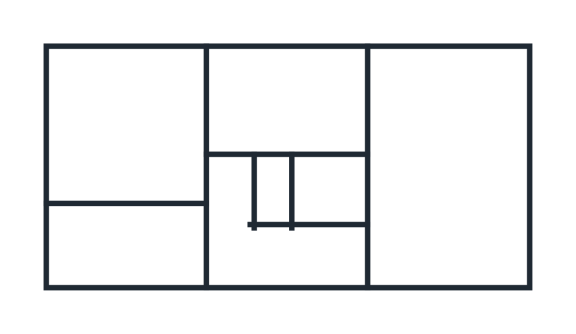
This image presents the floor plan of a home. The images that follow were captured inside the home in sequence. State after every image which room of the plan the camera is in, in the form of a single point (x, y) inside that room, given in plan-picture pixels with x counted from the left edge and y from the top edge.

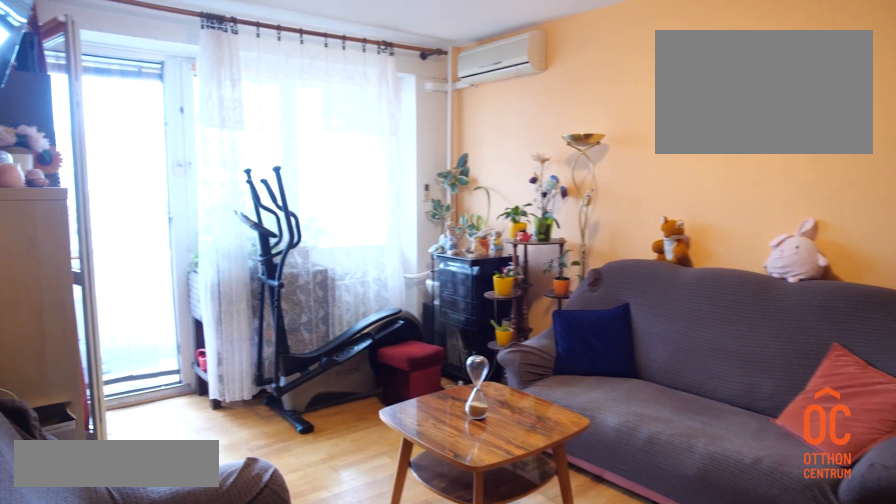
(446, 176)
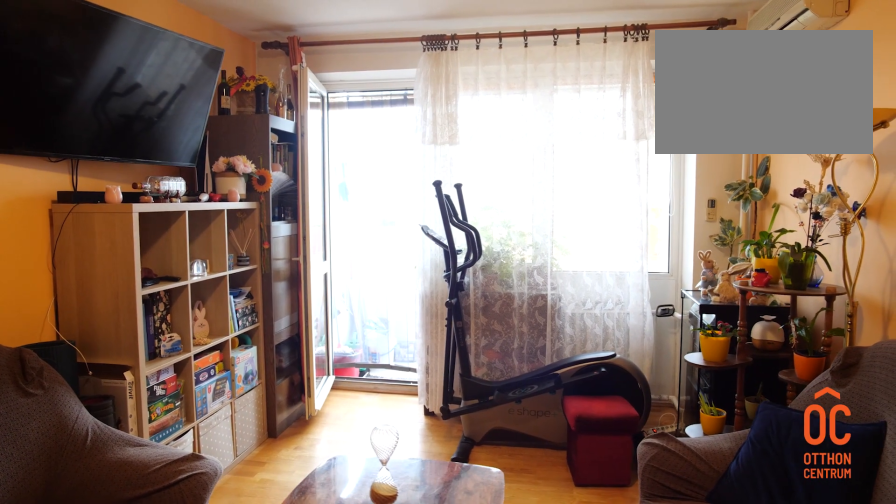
(448, 173)
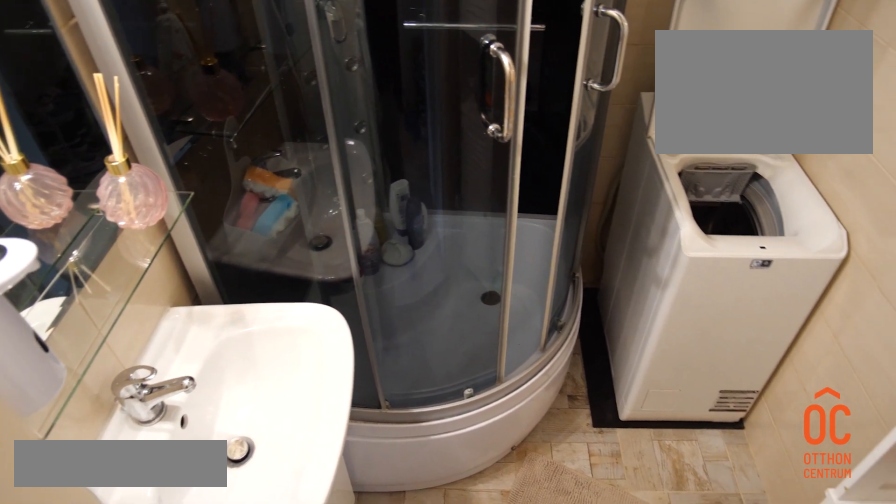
(331, 186)
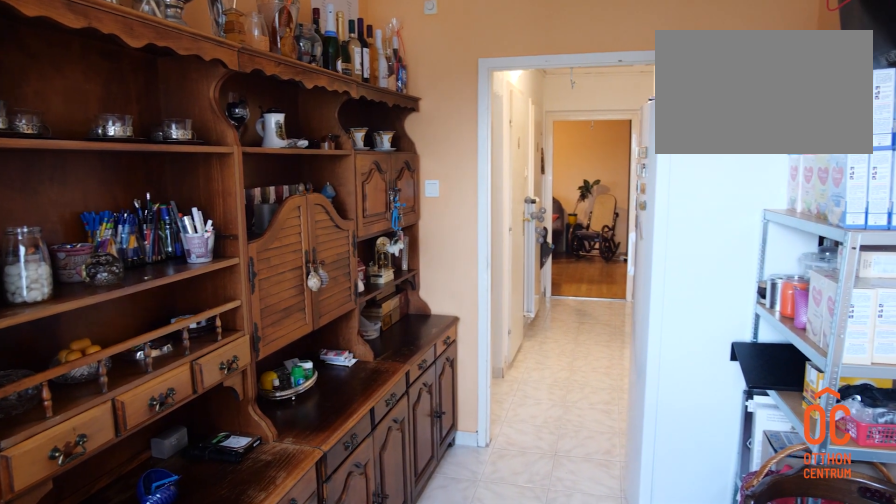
(123, 245)
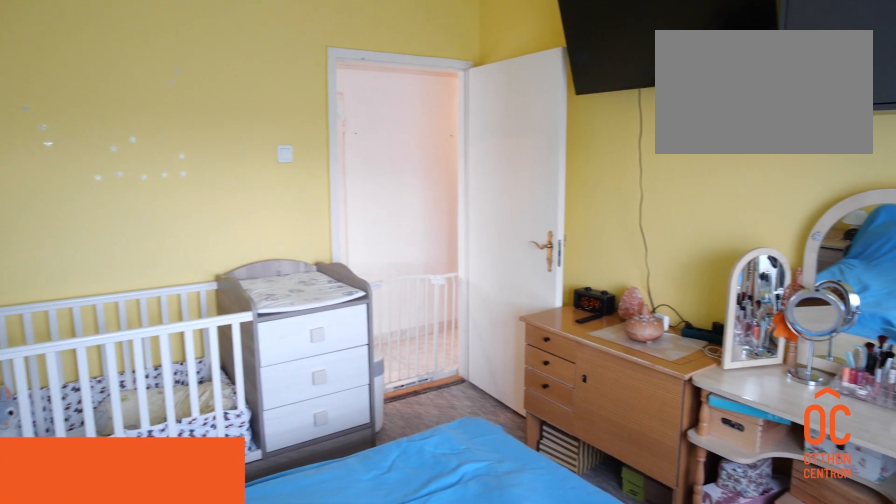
(126, 128)
